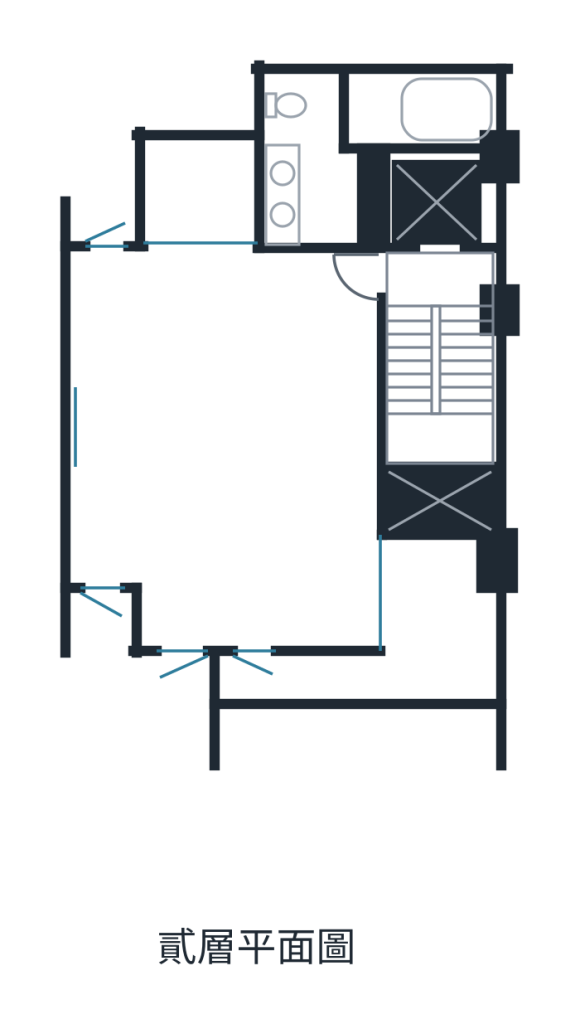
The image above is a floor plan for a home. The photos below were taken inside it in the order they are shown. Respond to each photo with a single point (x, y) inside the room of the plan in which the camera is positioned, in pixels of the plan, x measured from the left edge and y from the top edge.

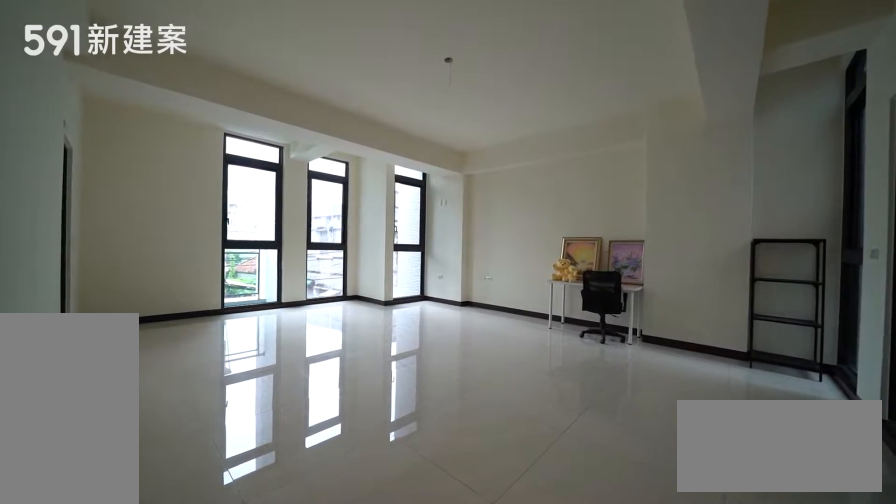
(225, 440)
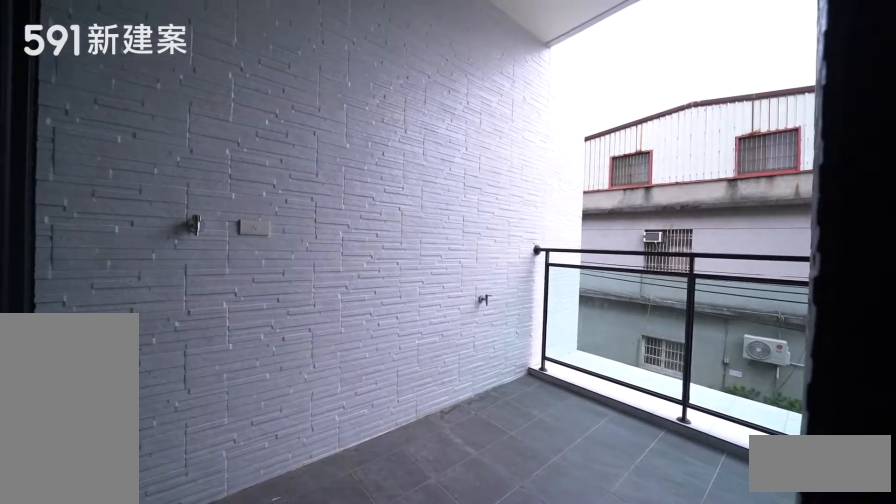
(387, 642)
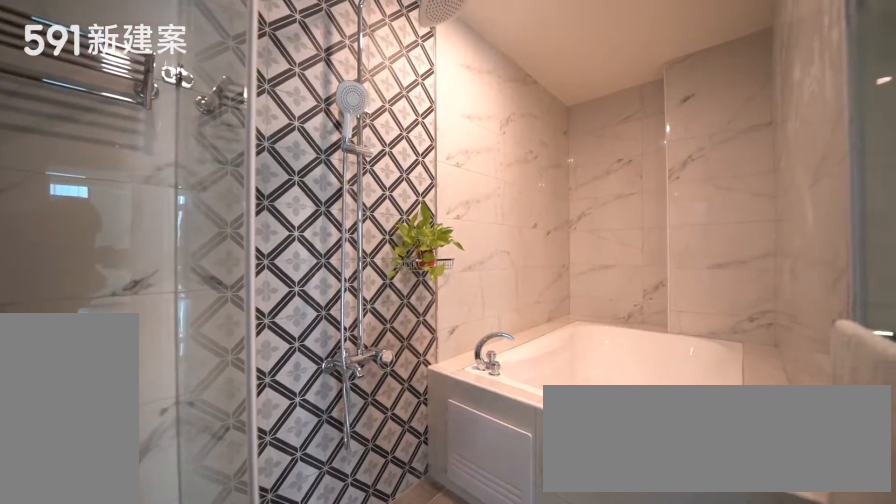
(366, 135)
